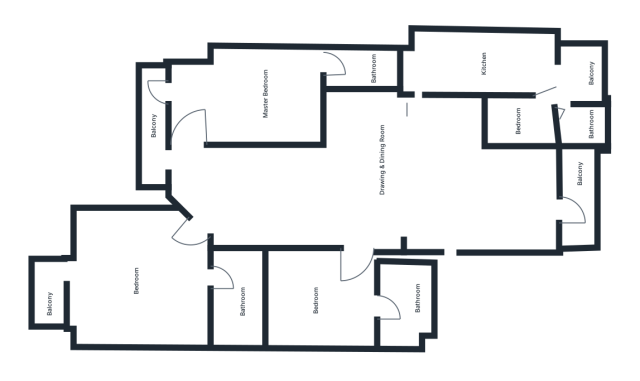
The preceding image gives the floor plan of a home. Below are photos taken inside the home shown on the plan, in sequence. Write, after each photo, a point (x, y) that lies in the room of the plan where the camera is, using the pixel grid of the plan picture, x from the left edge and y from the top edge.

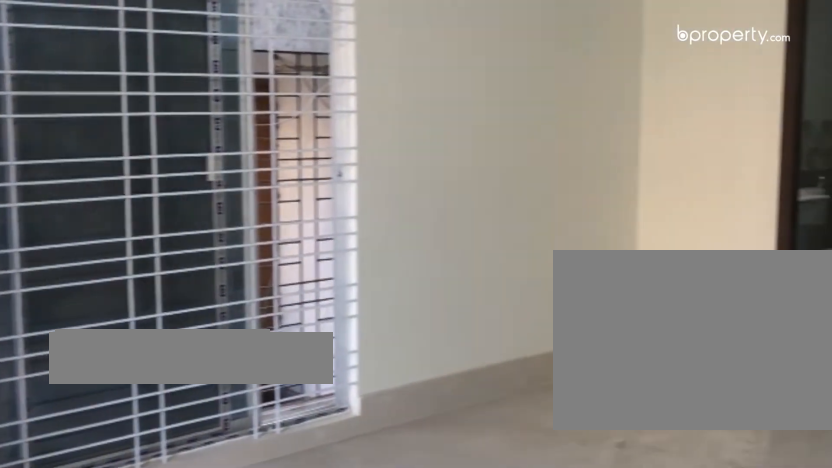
(257, 83)
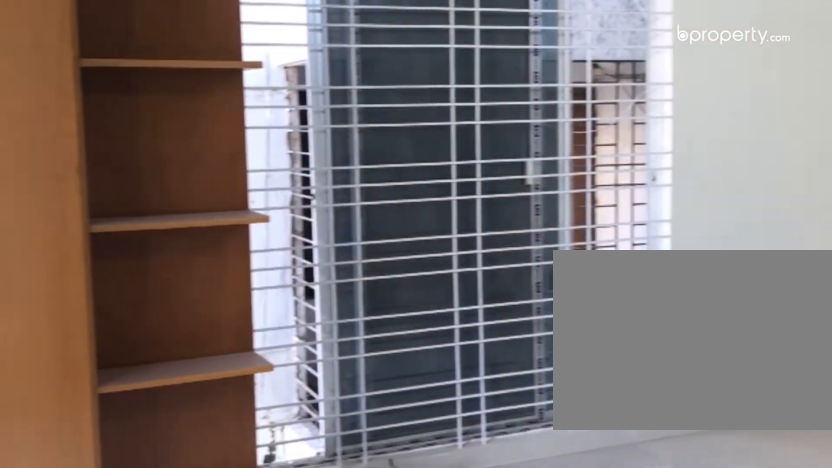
(257, 83)
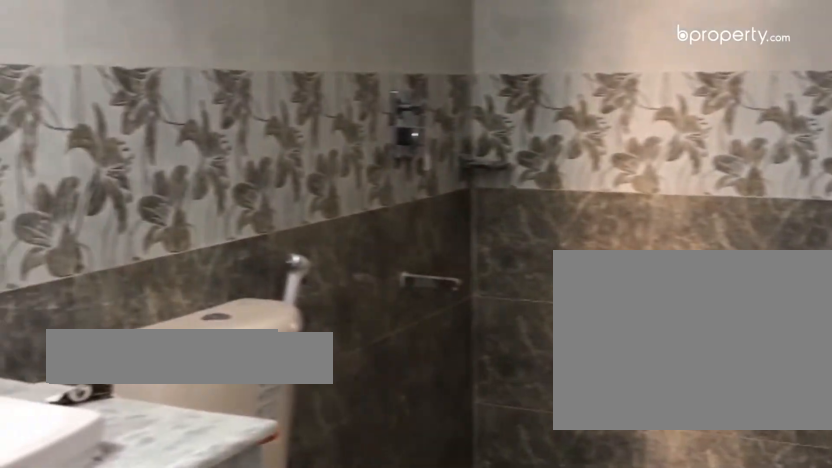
(369, 70)
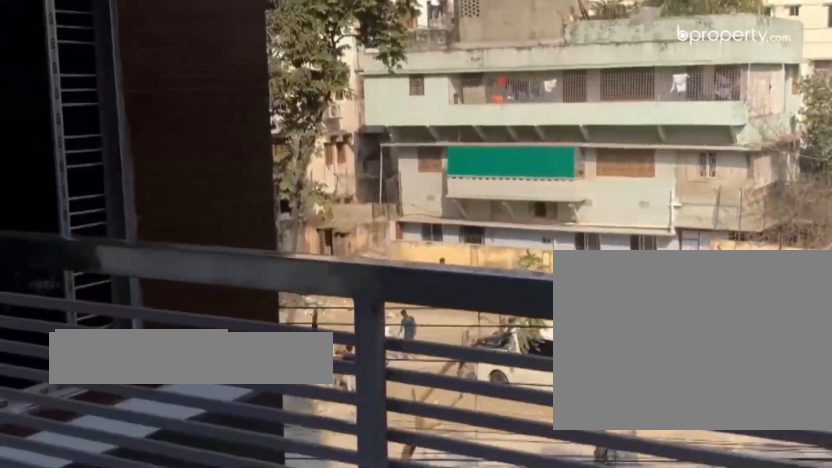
(145, 112)
